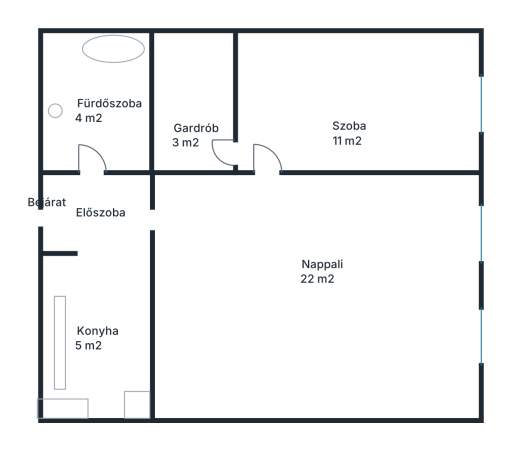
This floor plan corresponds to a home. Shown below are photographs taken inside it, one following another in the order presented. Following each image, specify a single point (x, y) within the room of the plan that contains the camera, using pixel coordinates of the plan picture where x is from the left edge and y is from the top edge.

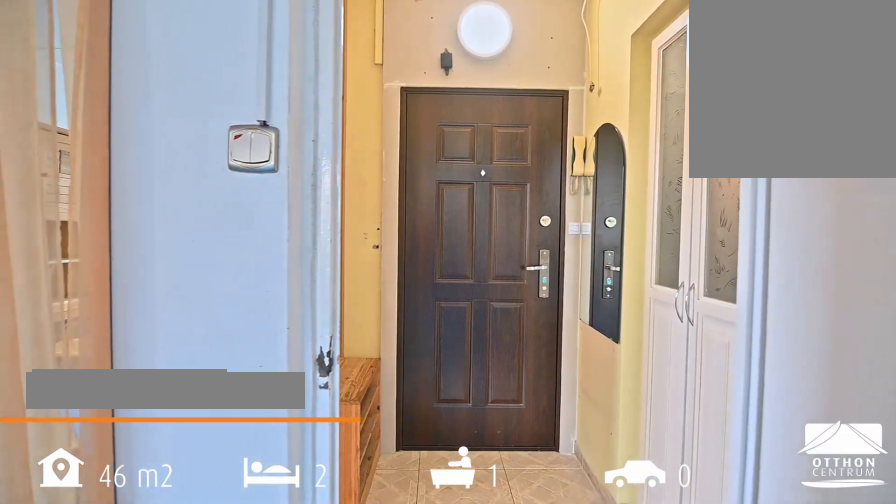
(96, 215)
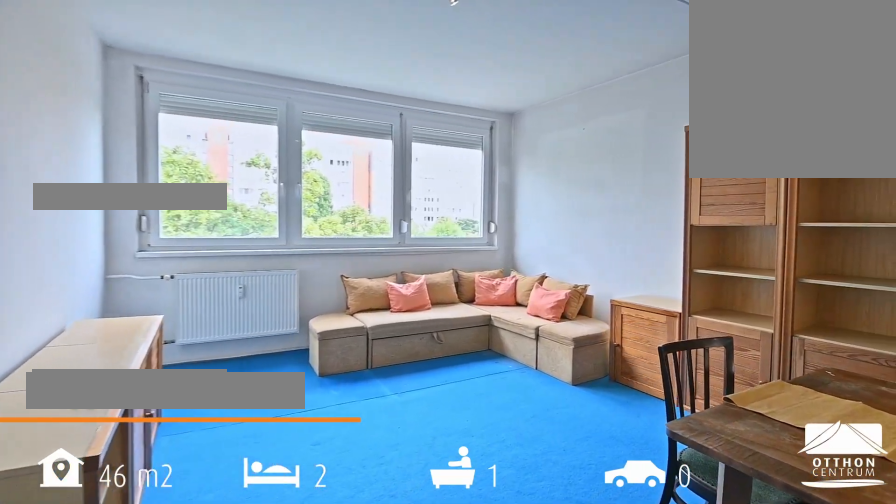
(325, 233)
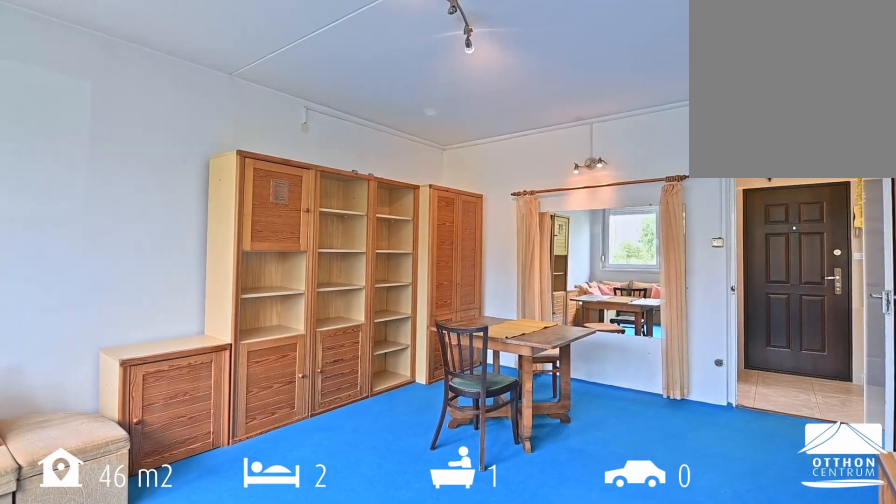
(325, 233)
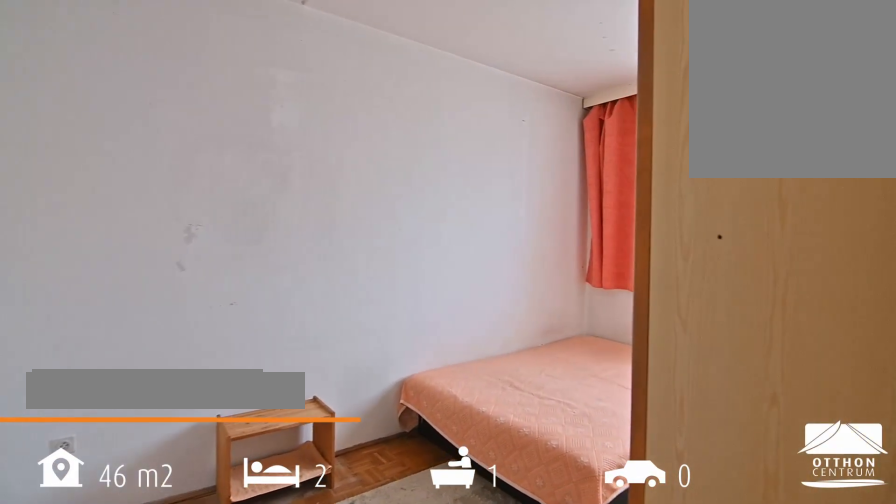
(280, 94)
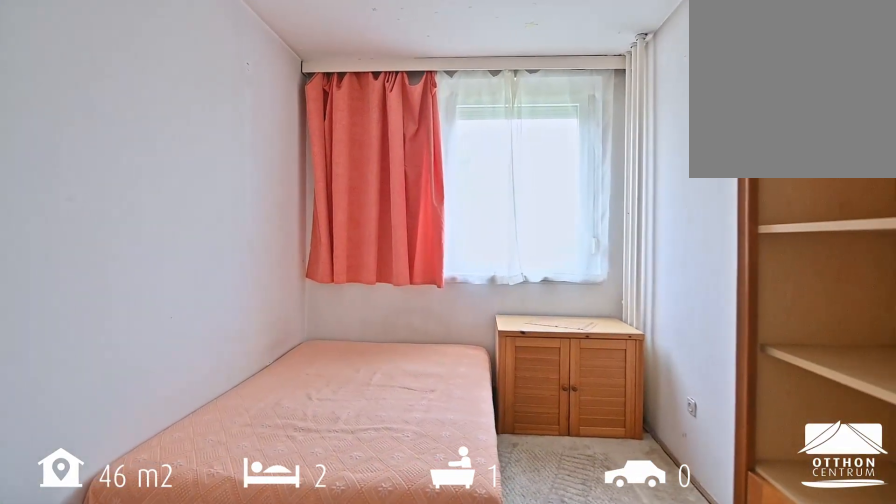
(280, 94)
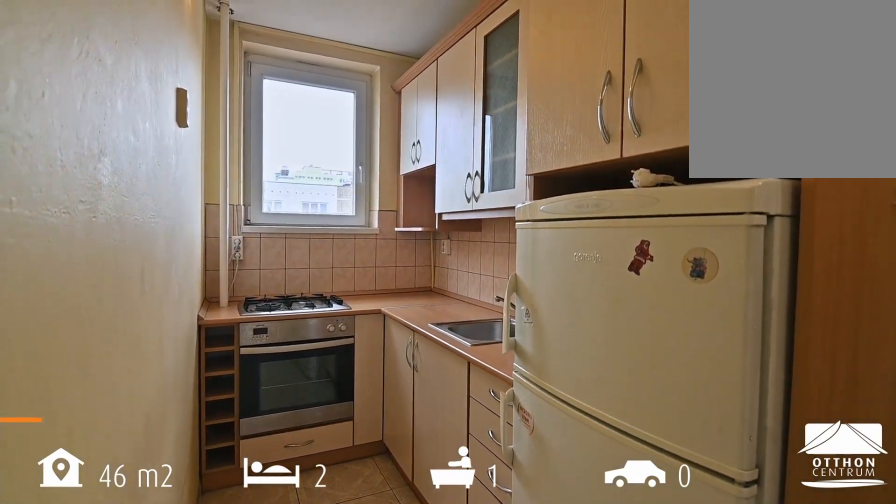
(96, 291)
